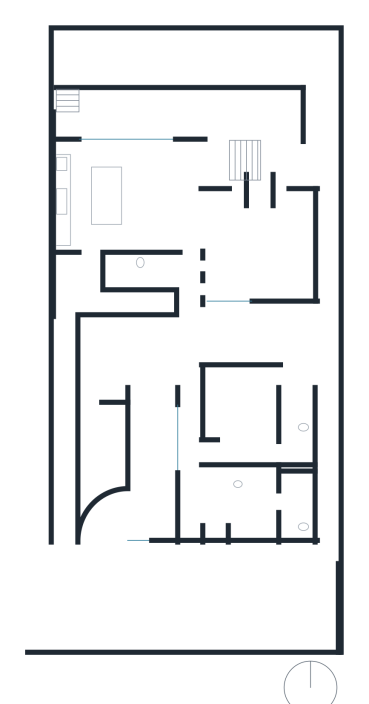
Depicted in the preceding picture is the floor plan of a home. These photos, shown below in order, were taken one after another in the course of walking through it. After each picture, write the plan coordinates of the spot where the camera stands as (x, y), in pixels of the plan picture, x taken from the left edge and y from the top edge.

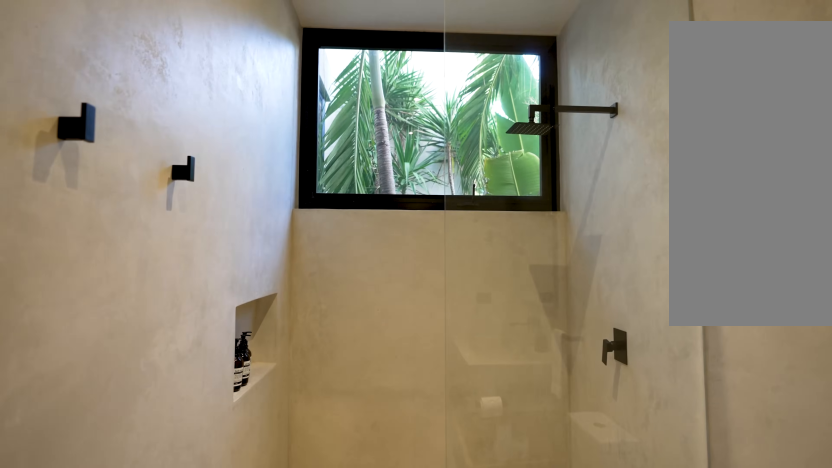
(280, 451)
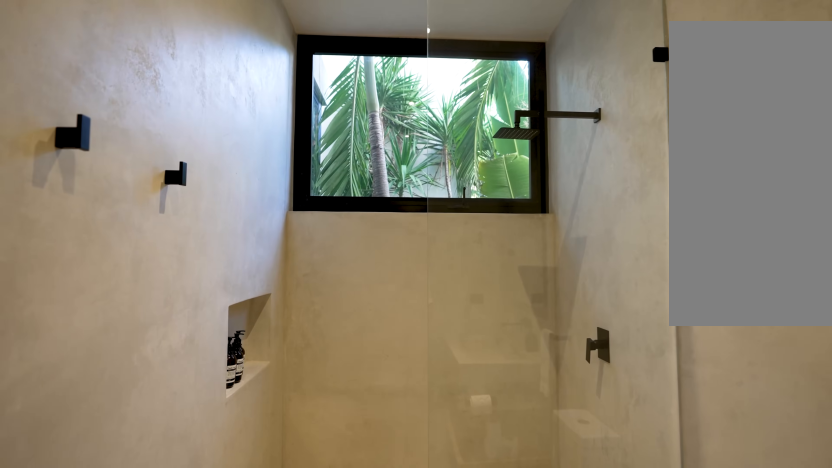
(282, 451)
